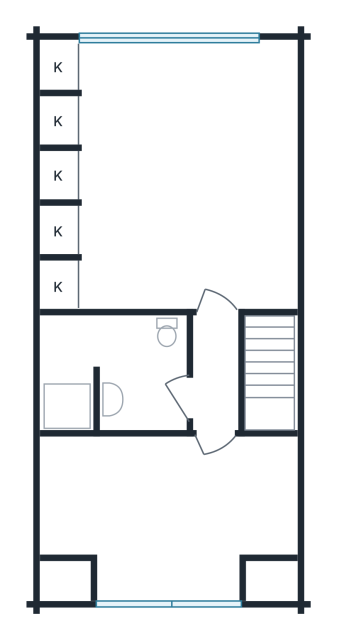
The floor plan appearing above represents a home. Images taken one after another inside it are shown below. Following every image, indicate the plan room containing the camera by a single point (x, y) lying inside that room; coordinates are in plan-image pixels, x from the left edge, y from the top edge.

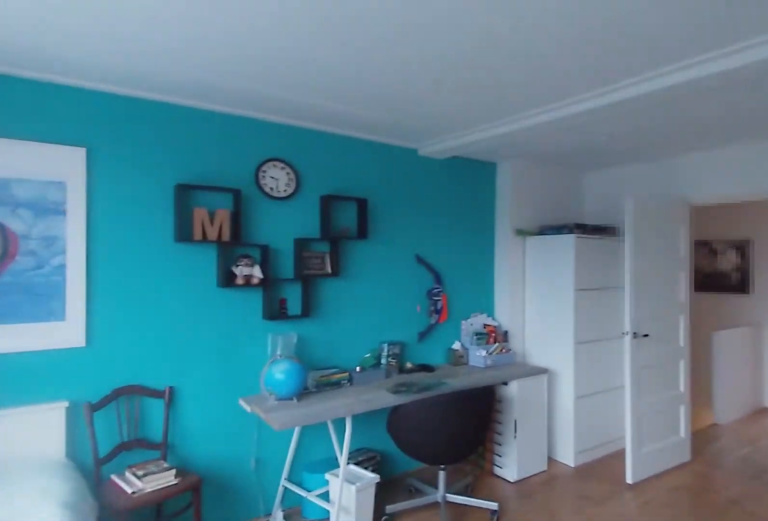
(174, 114)
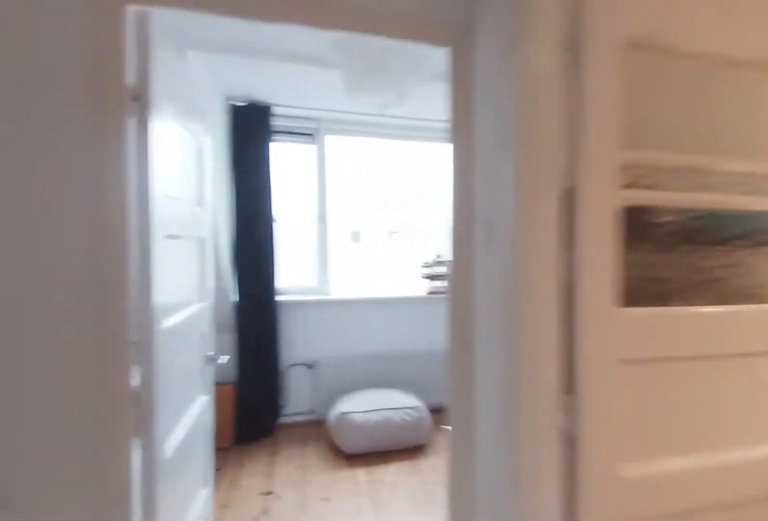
(222, 375)
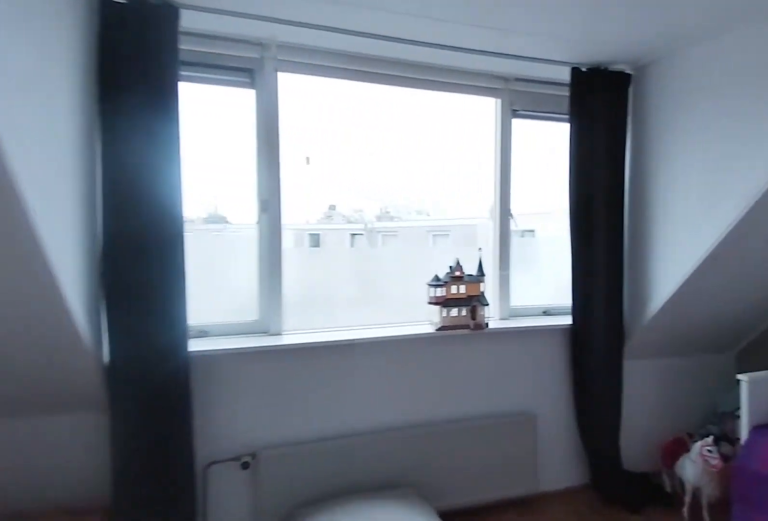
(169, 510)
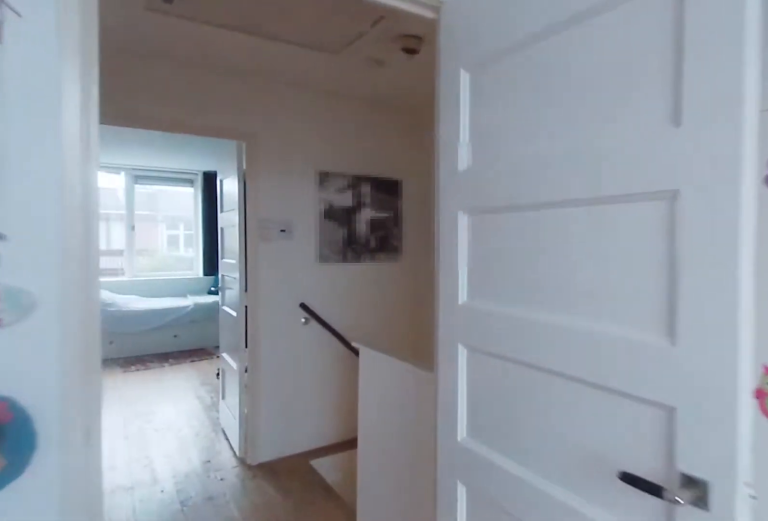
(169, 510)
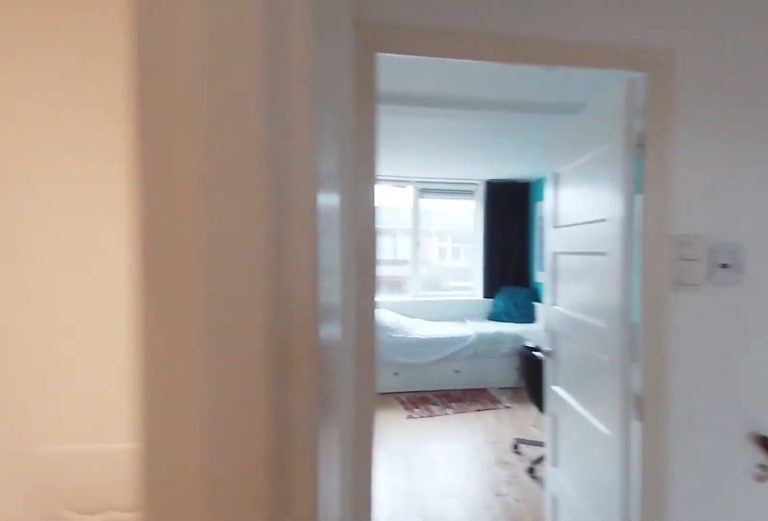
(222, 375)
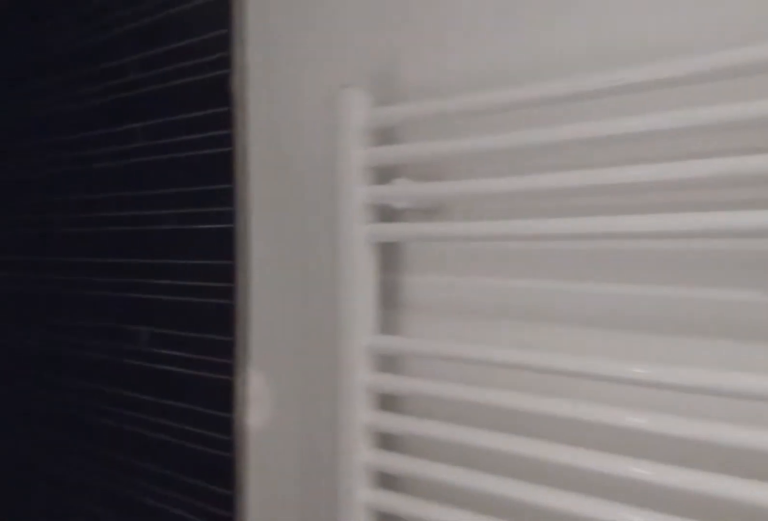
(89, 384)
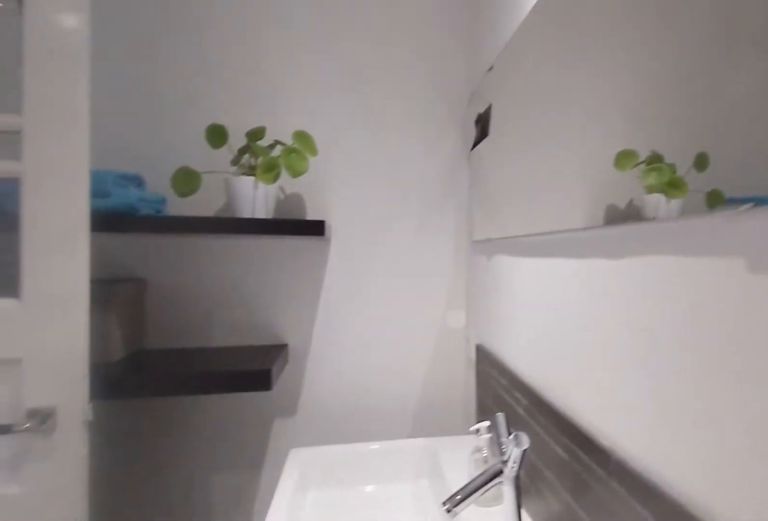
(89, 384)
